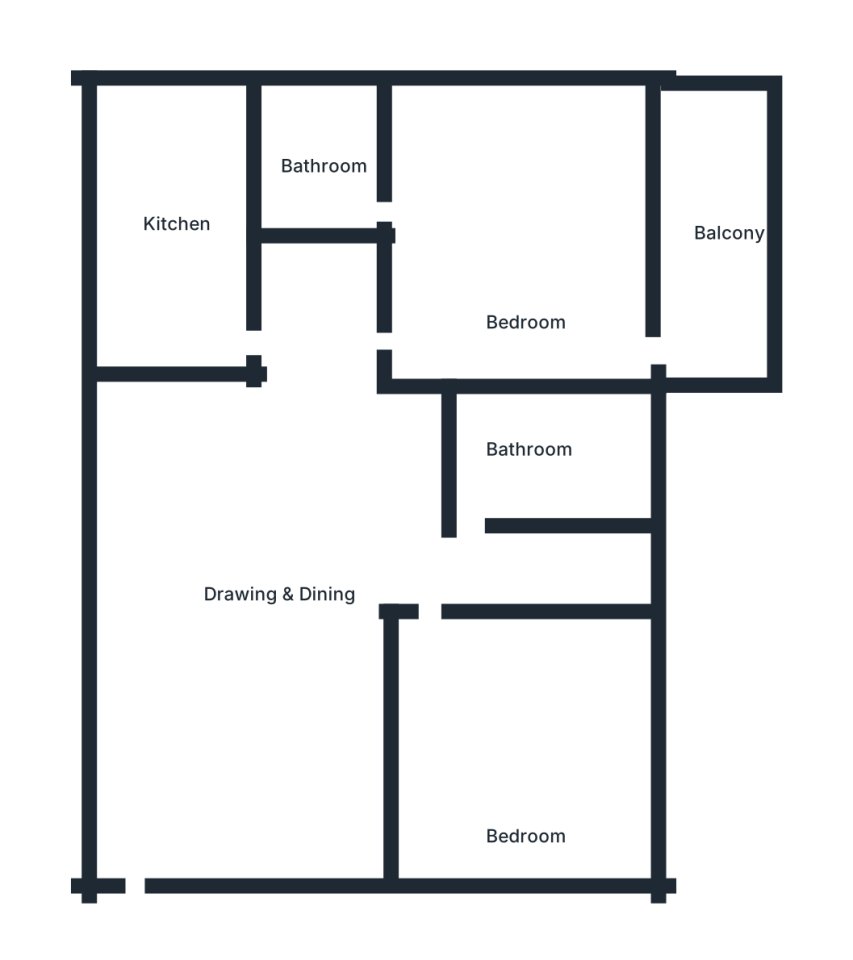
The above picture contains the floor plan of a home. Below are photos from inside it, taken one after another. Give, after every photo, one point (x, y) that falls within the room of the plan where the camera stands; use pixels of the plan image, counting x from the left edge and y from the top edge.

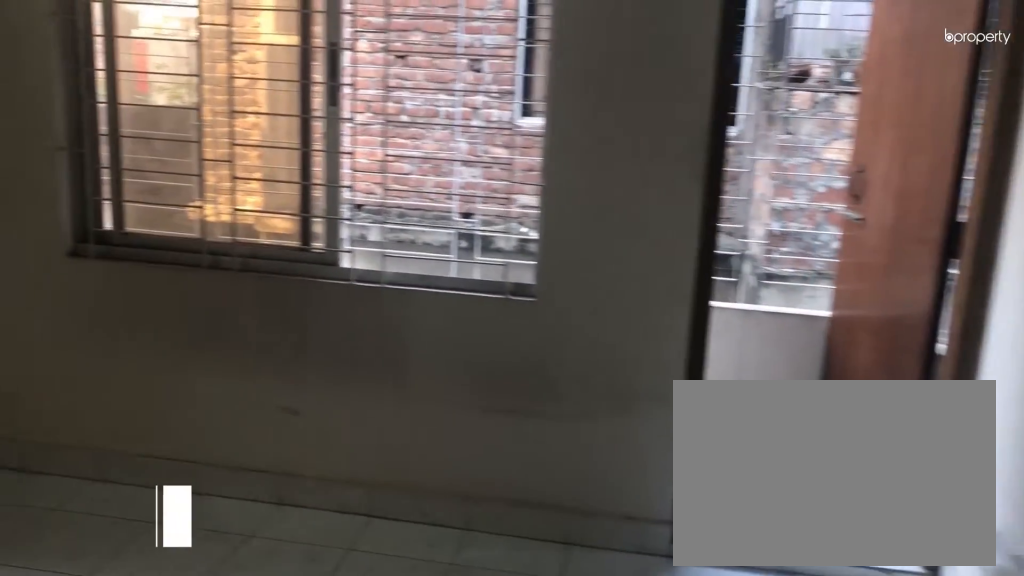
(515, 242)
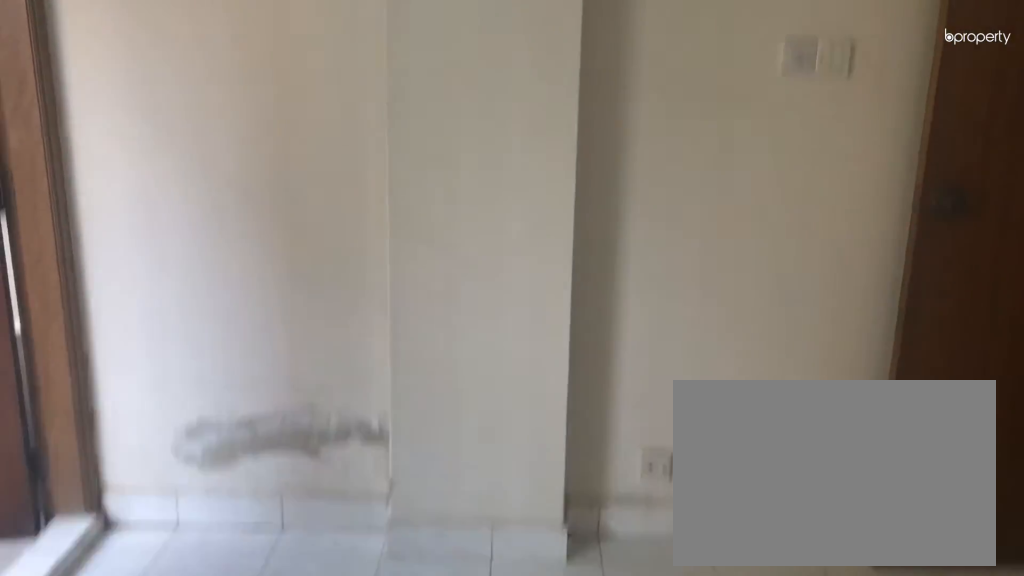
(515, 242)
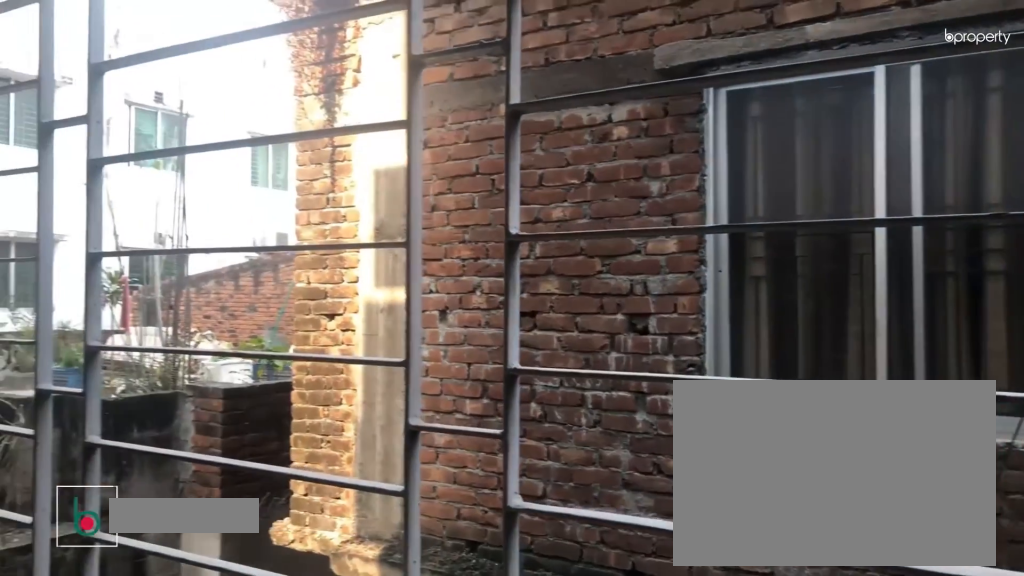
(717, 213)
